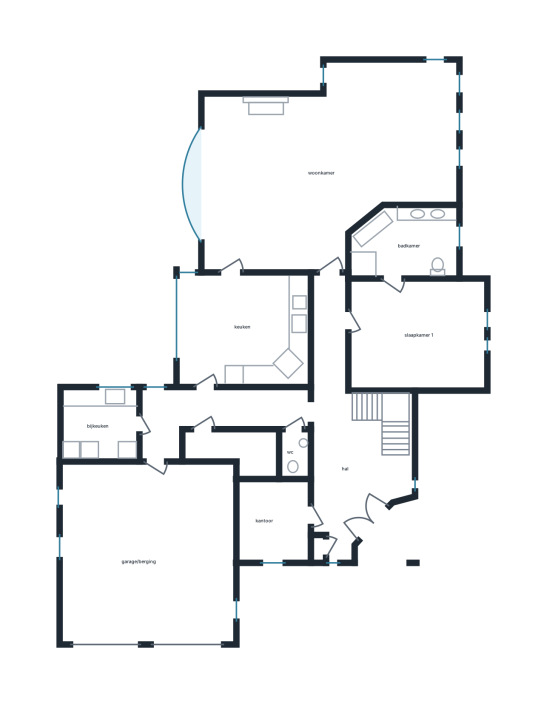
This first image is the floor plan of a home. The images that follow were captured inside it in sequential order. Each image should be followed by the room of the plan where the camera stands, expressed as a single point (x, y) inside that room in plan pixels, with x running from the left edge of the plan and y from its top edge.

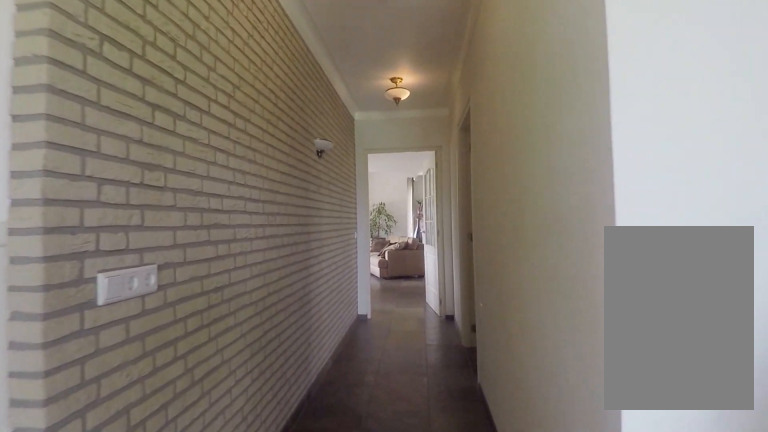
(345, 435)
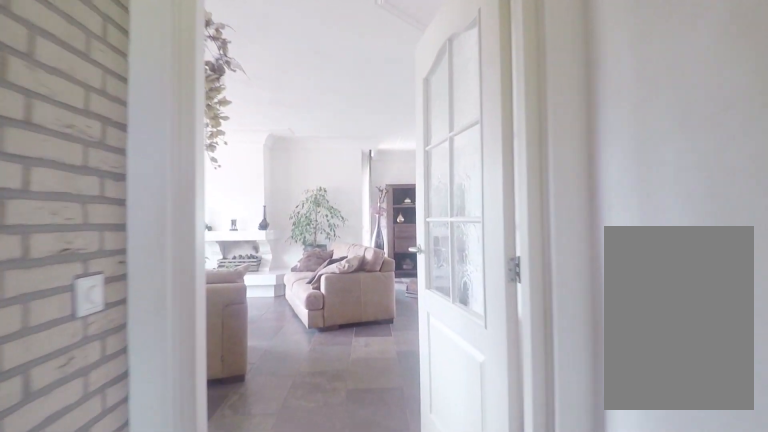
(345, 435)
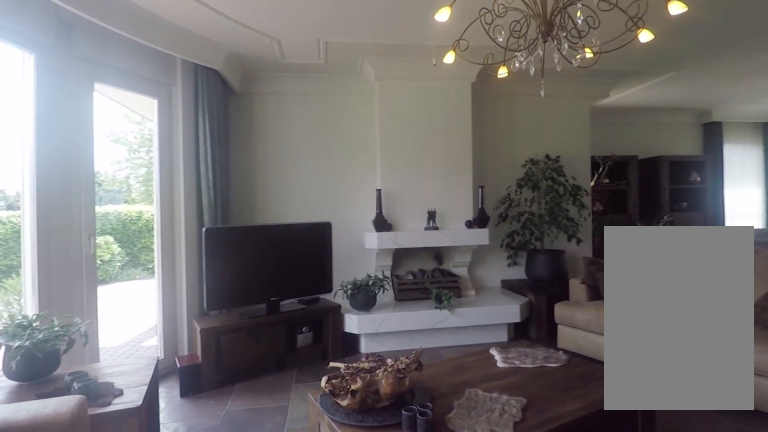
(318, 164)
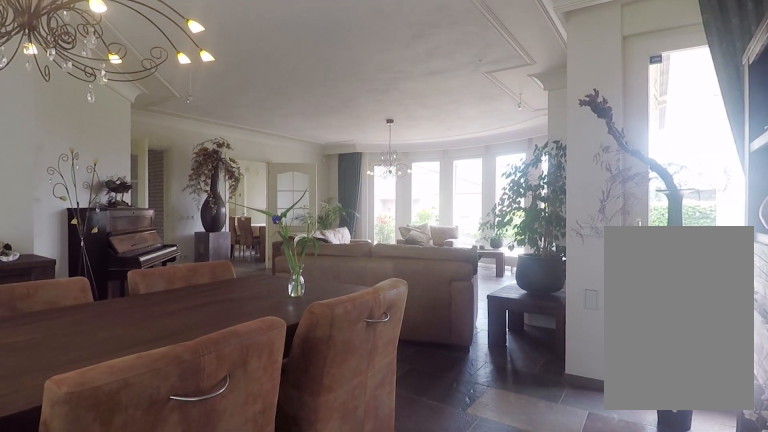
(318, 164)
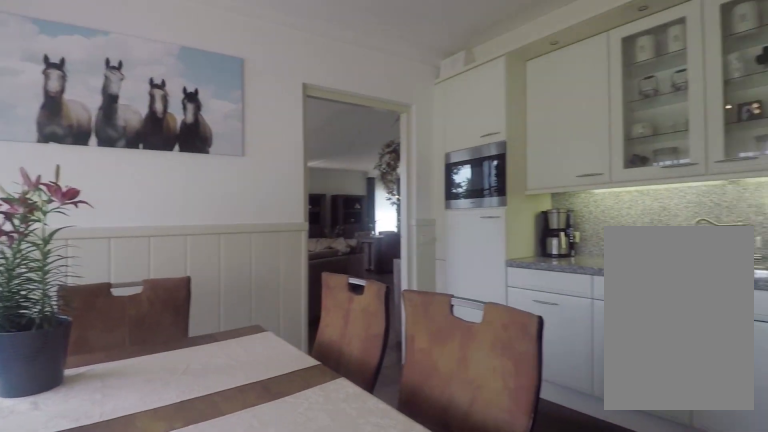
(244, 328)
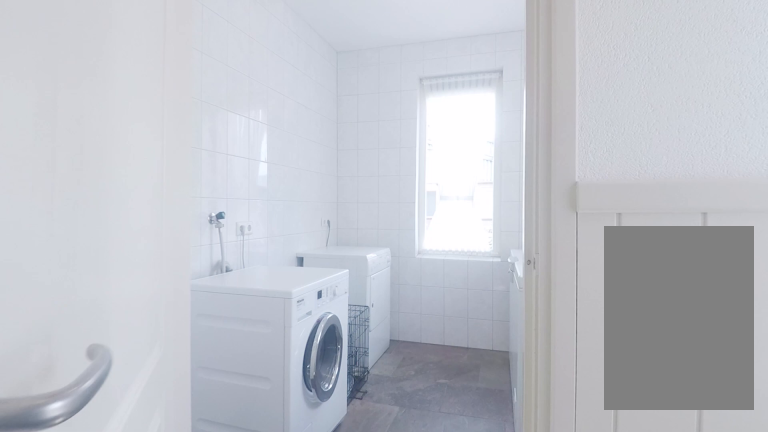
(212, 414)
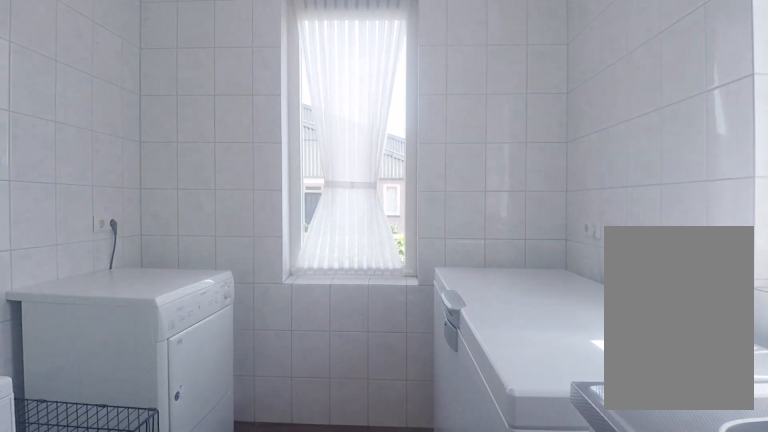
(100, 424)
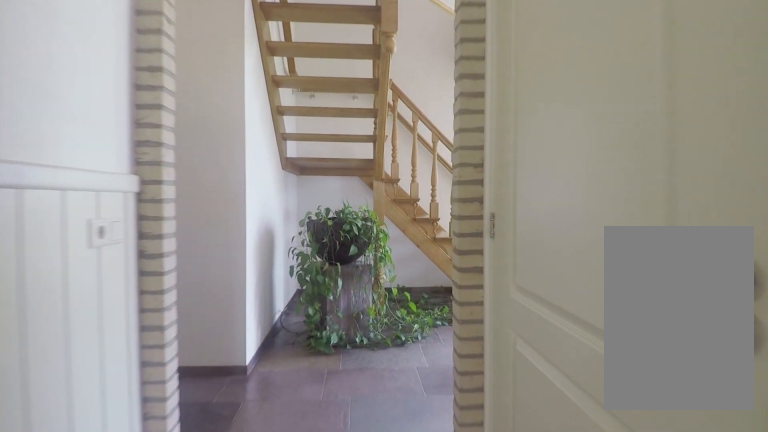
(212, 414)
